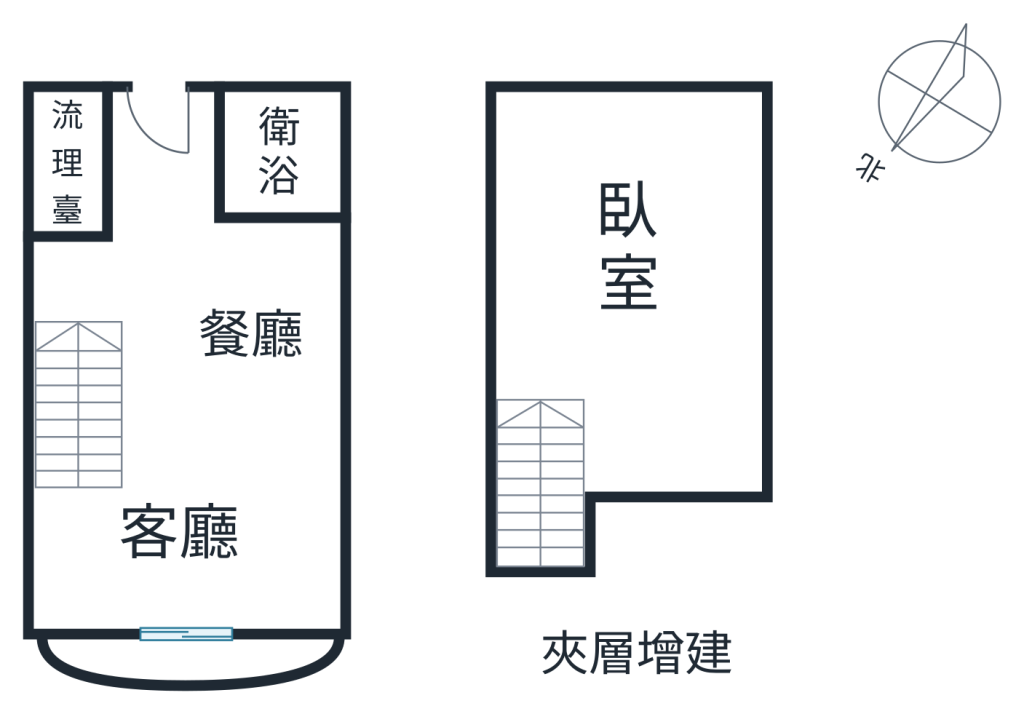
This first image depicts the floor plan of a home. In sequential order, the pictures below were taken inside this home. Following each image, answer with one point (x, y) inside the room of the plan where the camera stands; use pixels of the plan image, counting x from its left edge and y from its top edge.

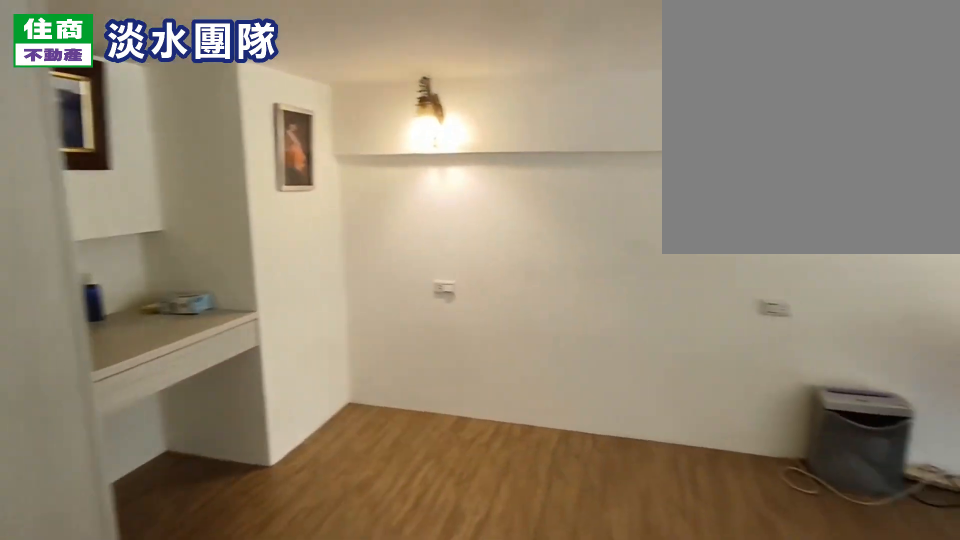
(631, 267)
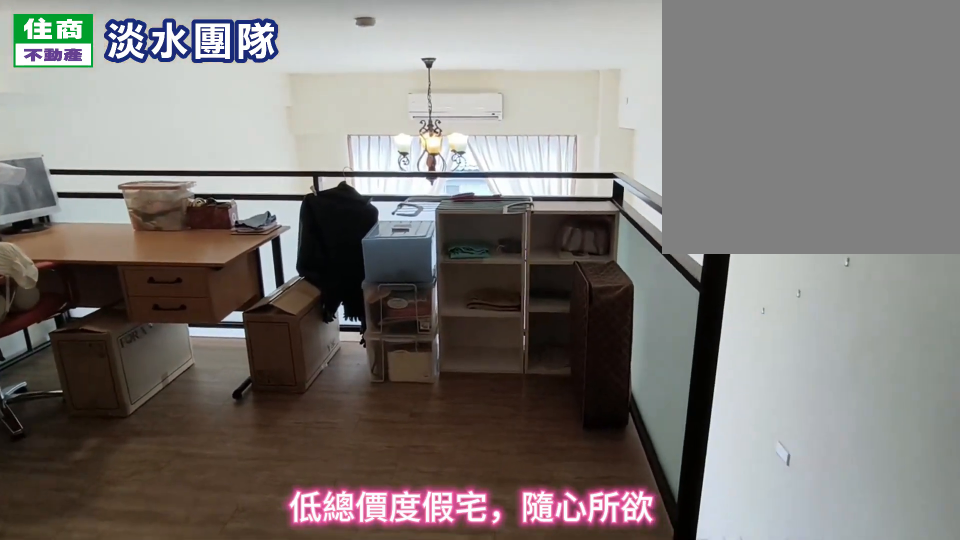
(638, 276)
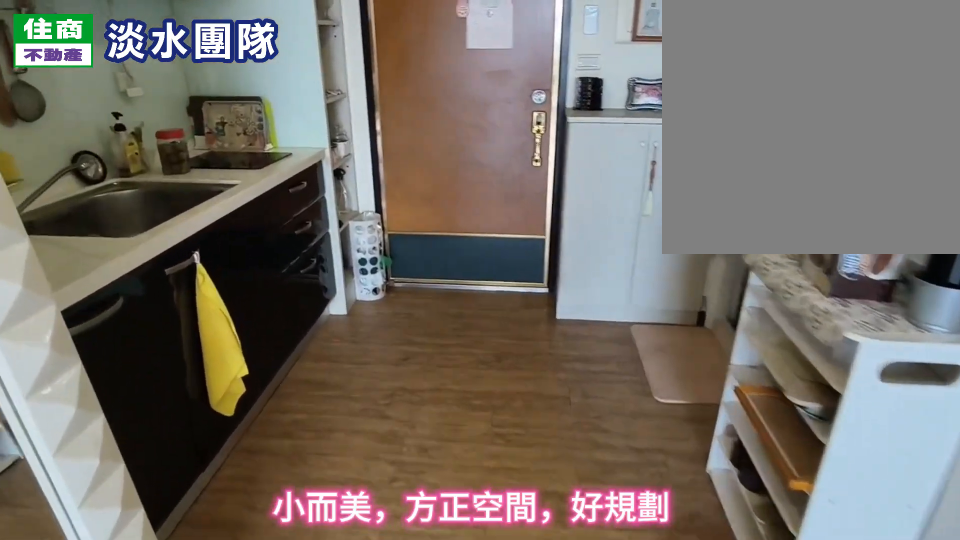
(79, 123)
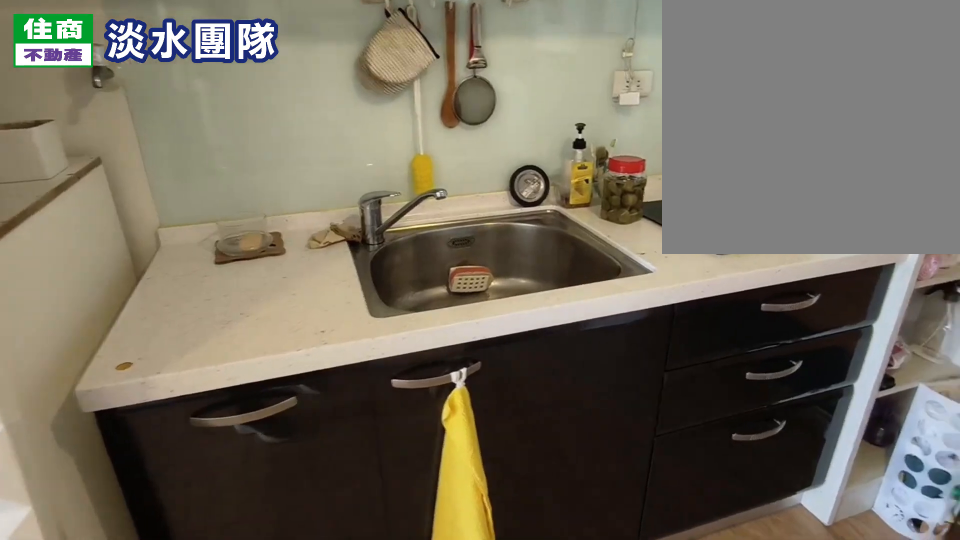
(79, 123)
